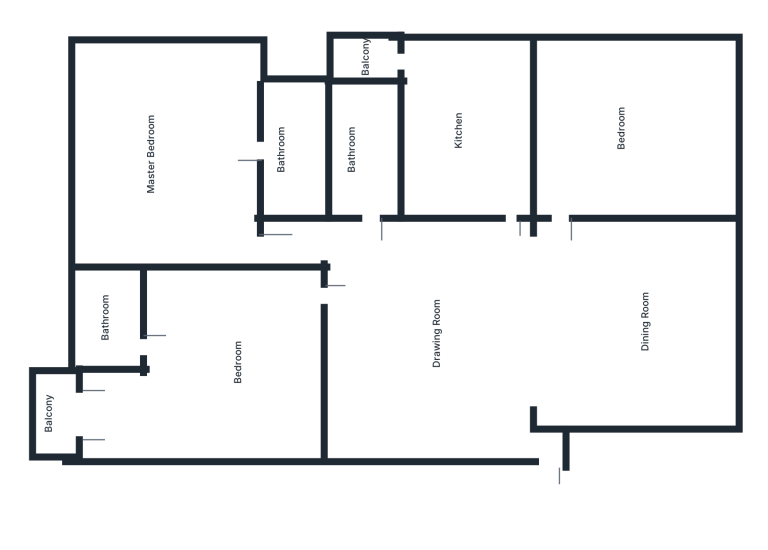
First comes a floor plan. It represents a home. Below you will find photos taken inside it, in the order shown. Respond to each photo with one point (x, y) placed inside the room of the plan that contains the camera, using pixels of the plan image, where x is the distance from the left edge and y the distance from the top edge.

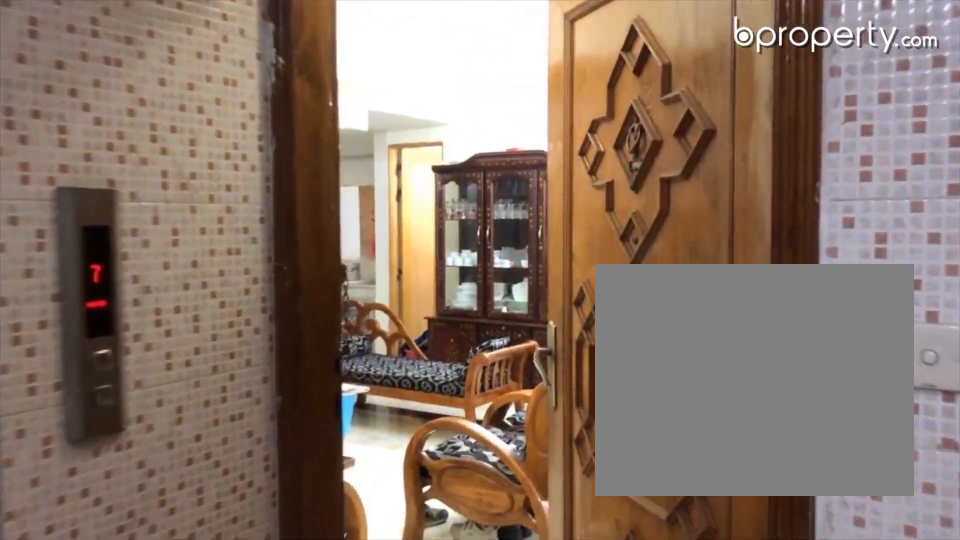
(542, 458)
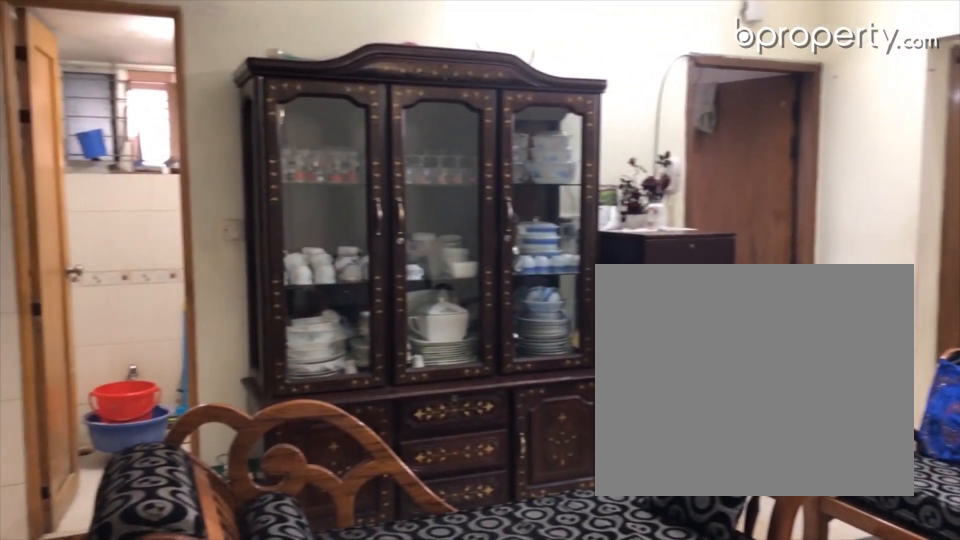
(518, 315)
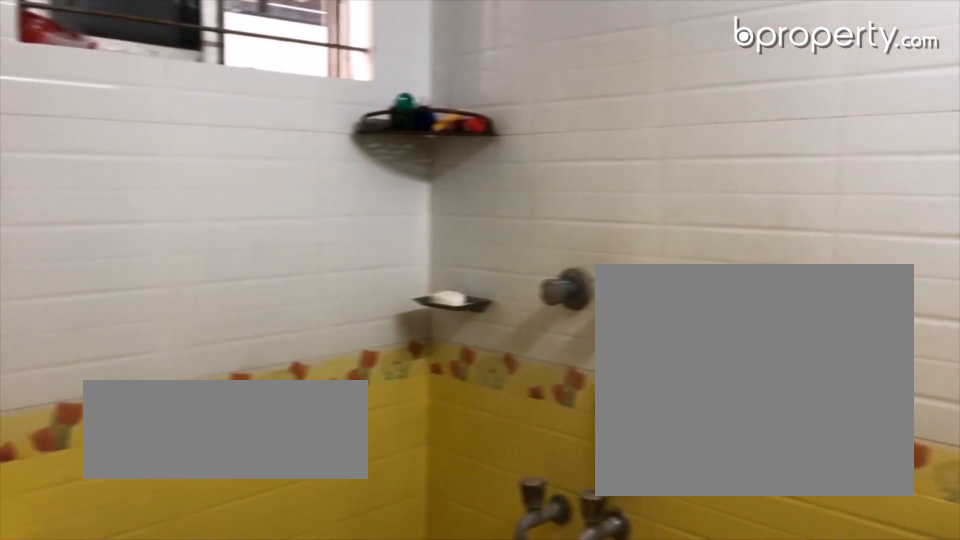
(111, 315)
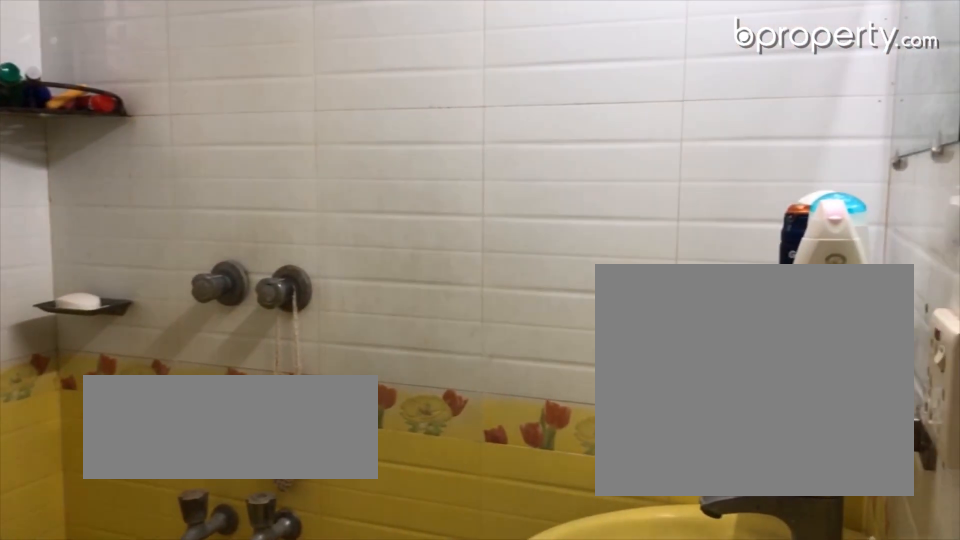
(111, 315)
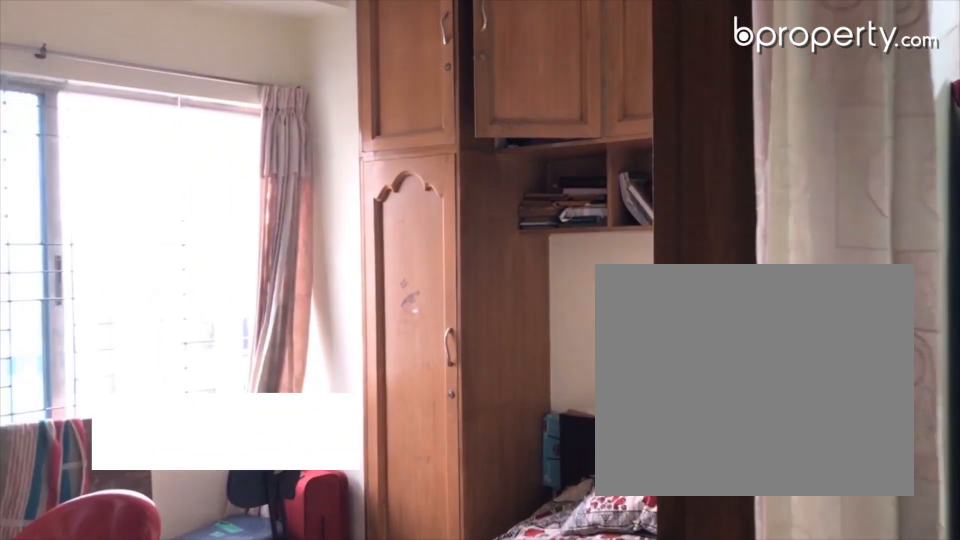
(619, 127)
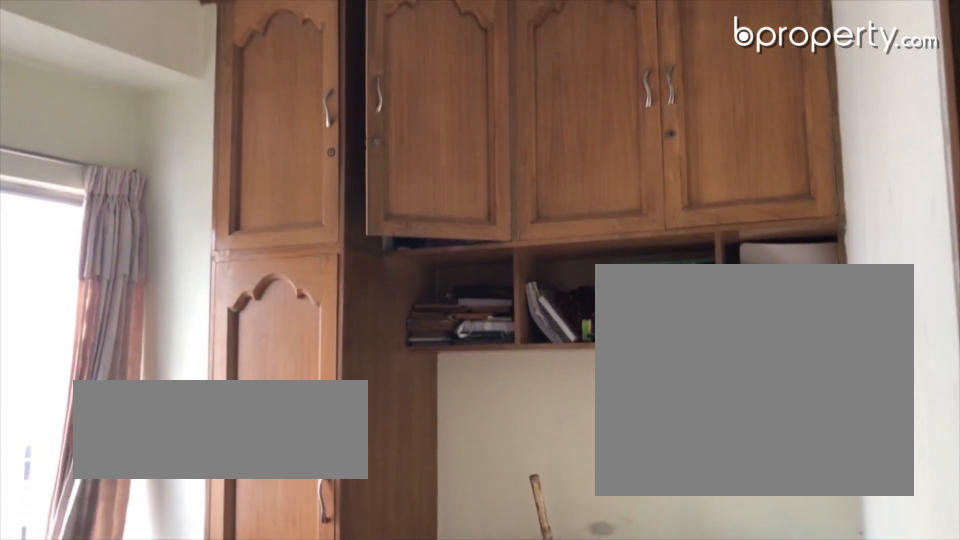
(619, 126)
